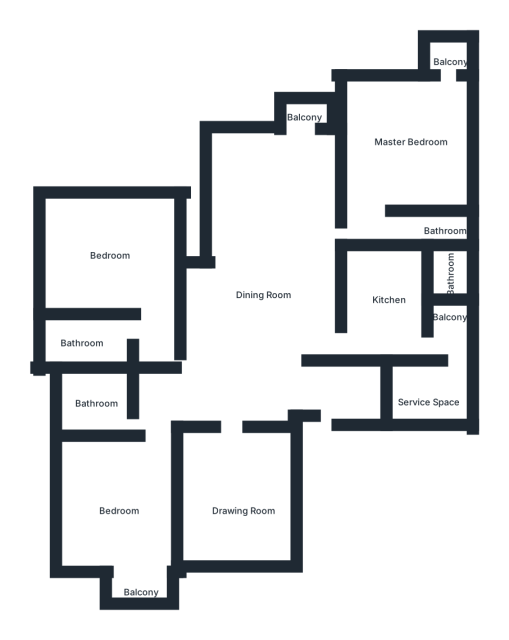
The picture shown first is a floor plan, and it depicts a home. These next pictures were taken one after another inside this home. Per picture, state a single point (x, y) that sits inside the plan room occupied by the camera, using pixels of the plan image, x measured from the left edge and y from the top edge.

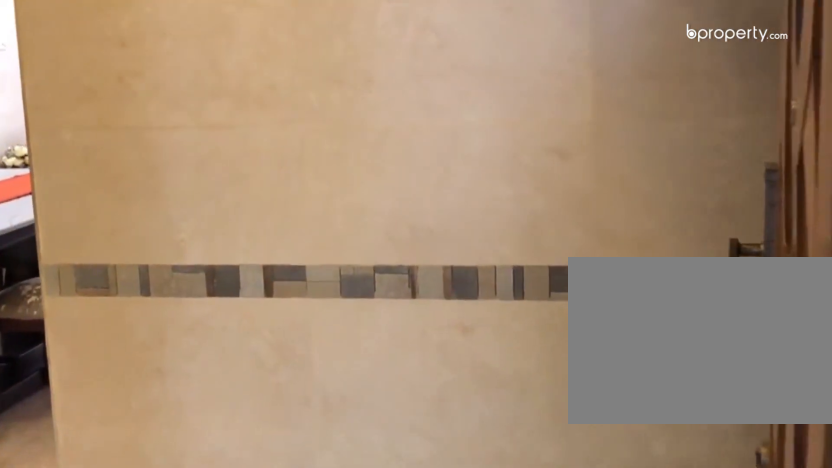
(292, 388)
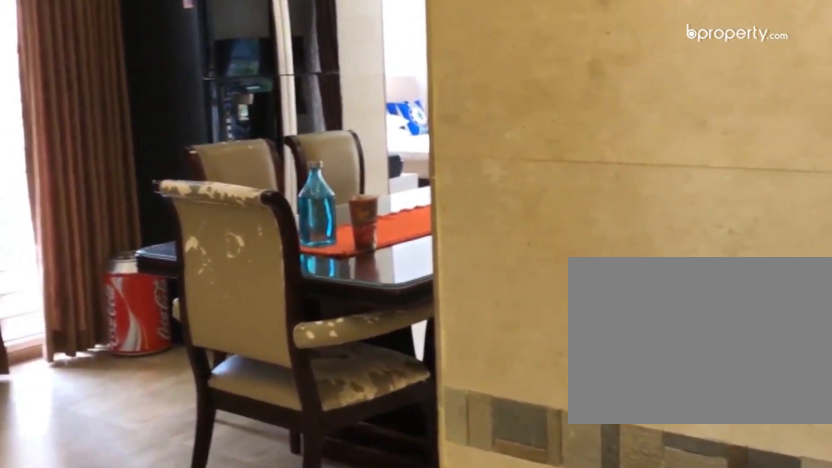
(292, 388)
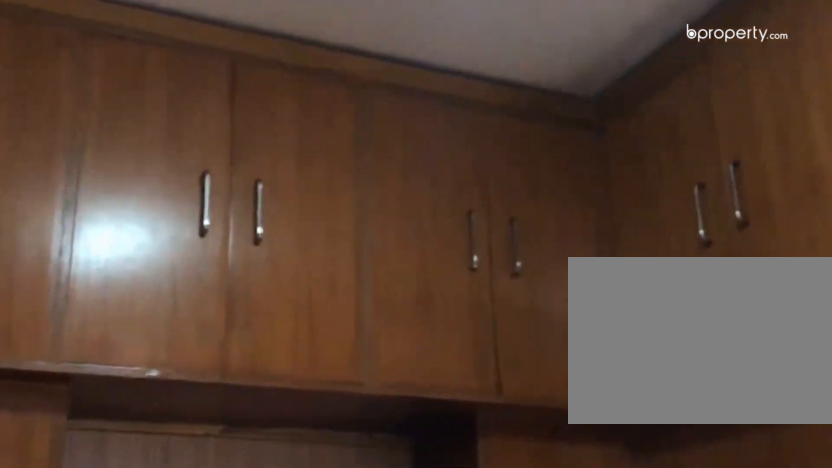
(383, 305)
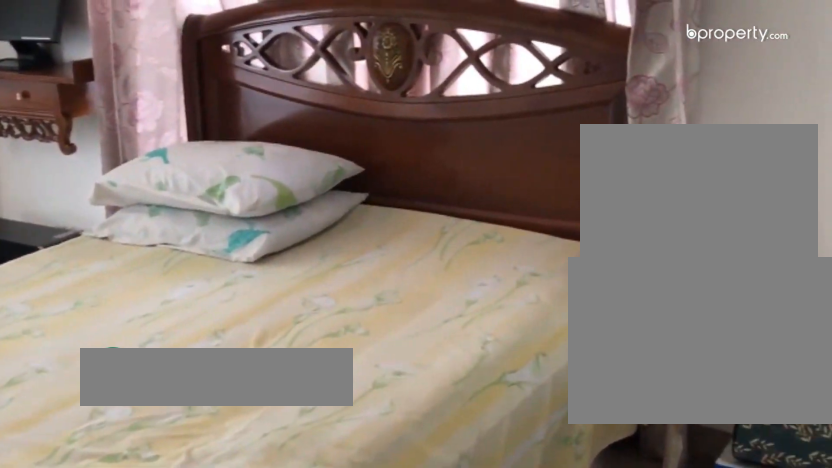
(117, 508)
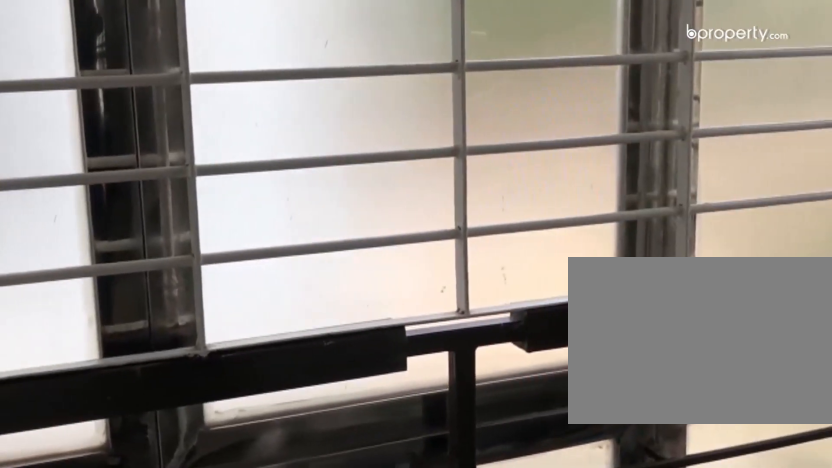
(132, 589)
